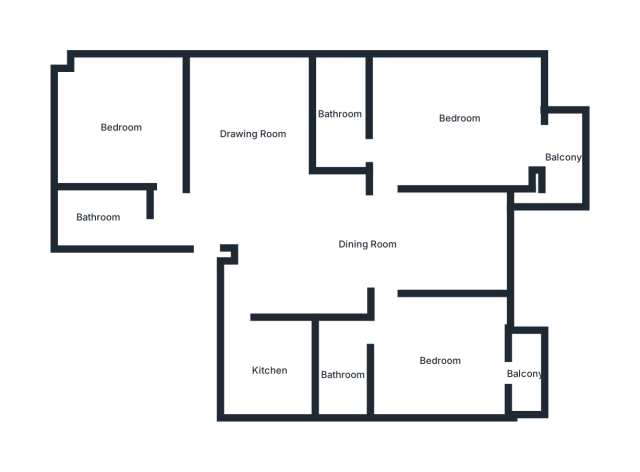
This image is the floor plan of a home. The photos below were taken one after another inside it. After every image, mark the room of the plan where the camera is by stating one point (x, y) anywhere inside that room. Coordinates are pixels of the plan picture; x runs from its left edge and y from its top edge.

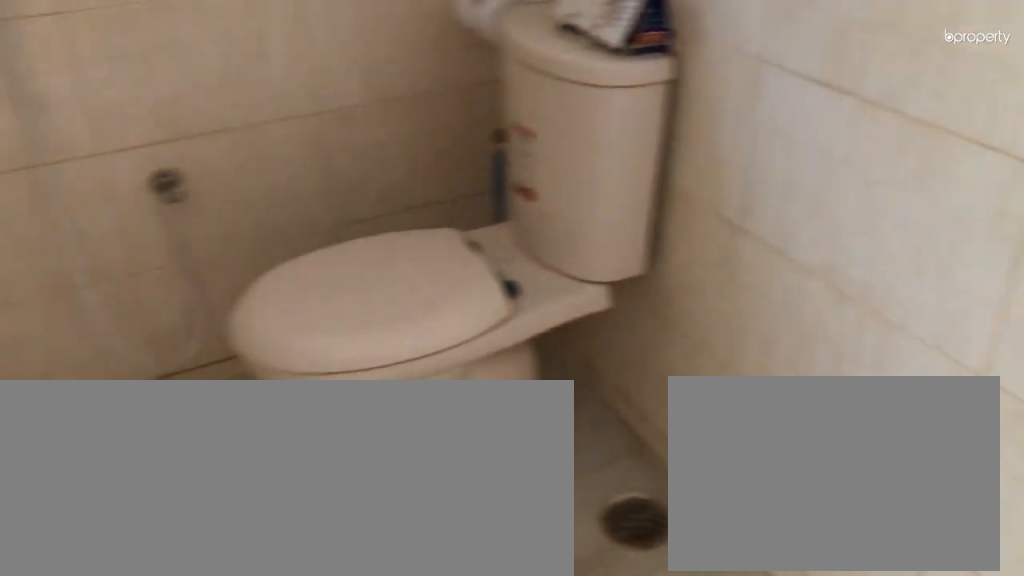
(343, 375)
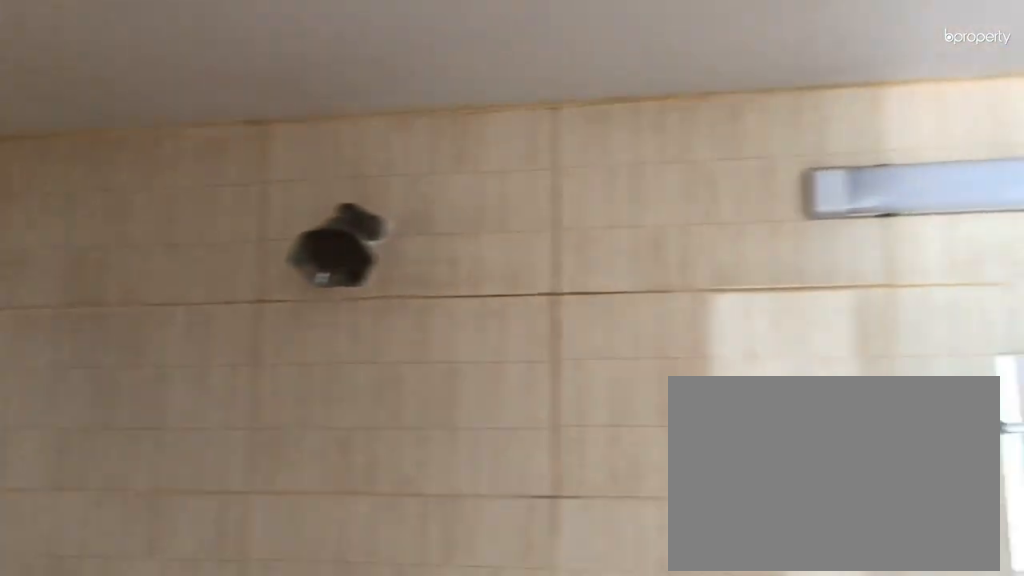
(343, 375)
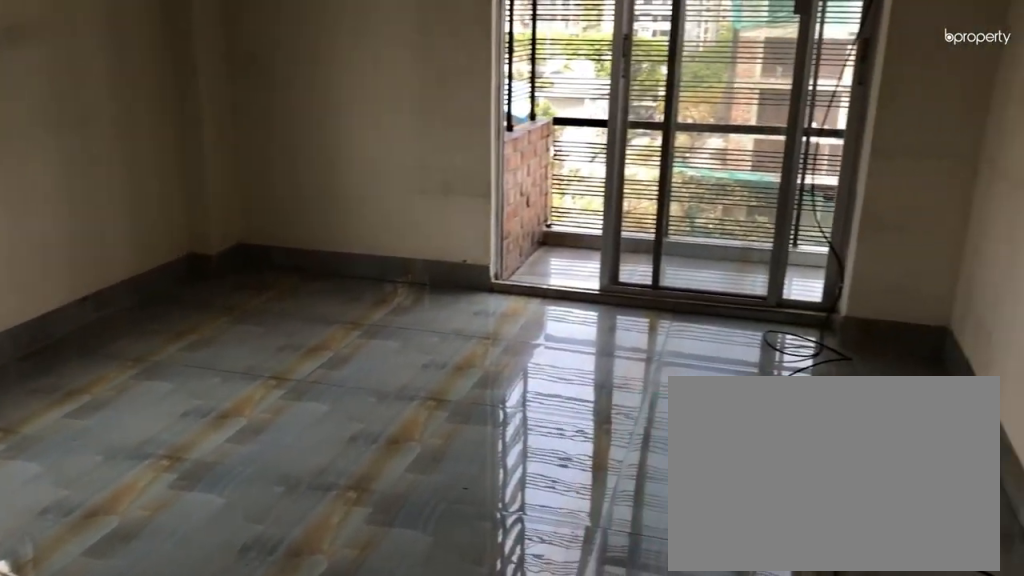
(460, 119)
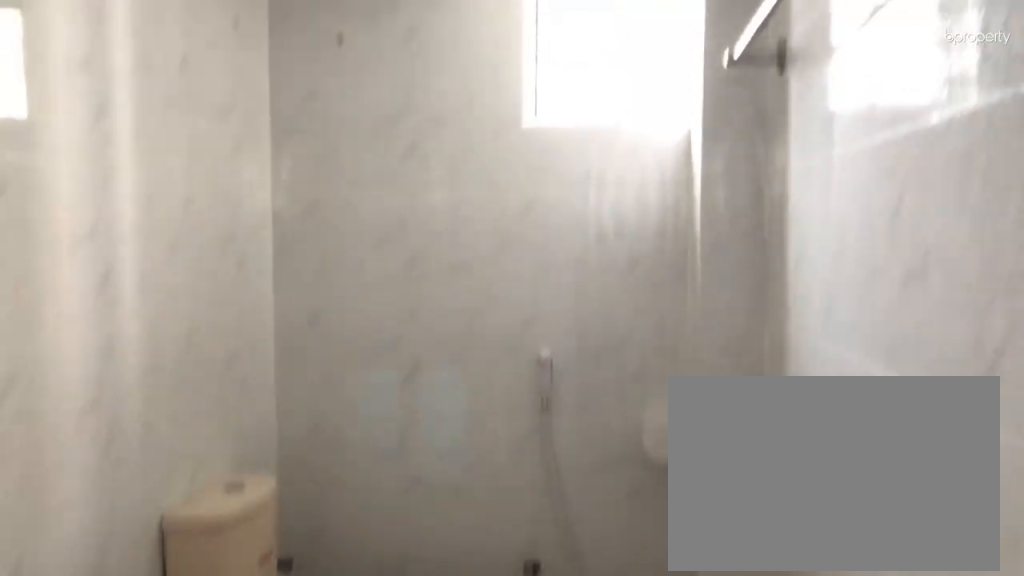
(340, 115)
